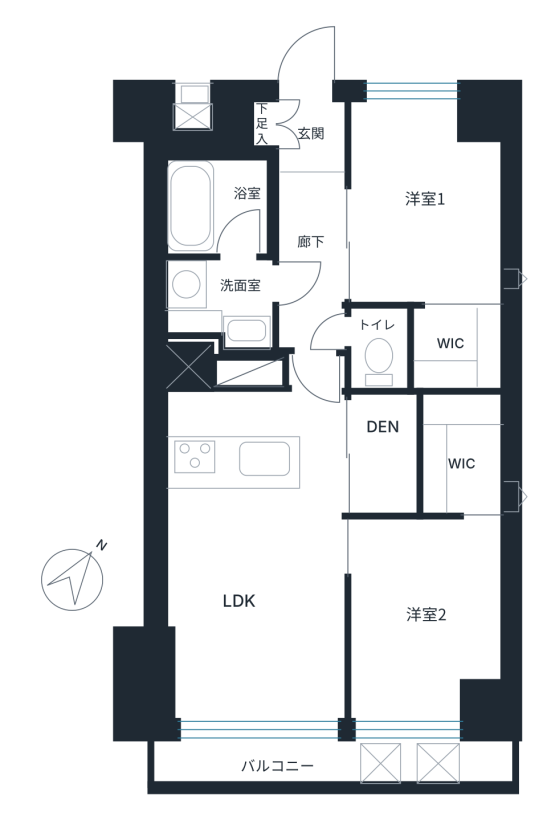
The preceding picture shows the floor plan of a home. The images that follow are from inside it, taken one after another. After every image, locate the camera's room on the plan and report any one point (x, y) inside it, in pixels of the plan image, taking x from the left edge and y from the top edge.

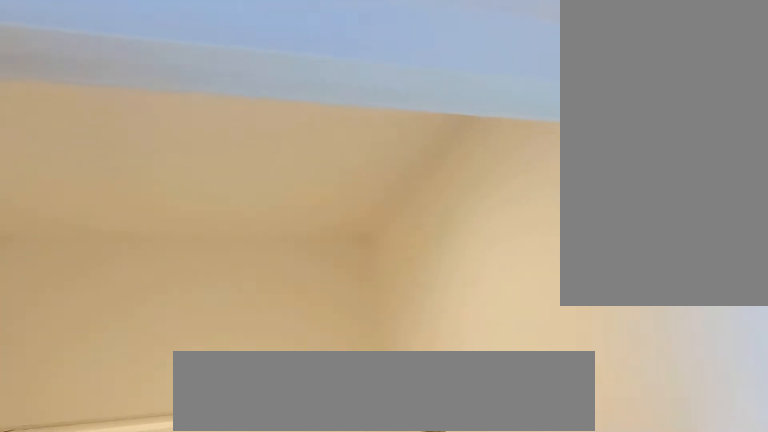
(430, 208)
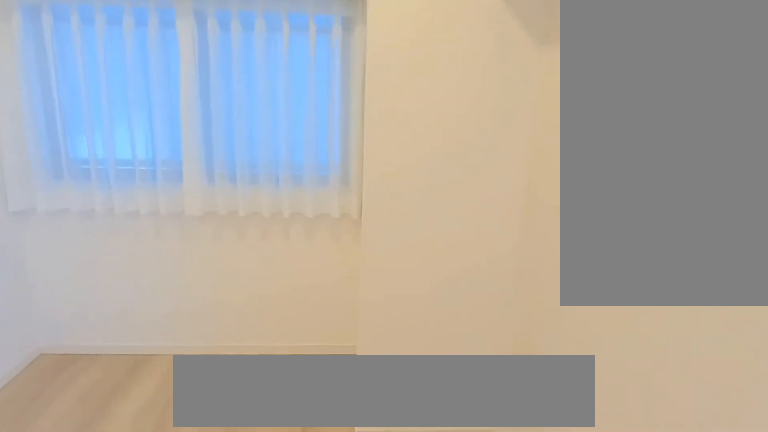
(430, 209)
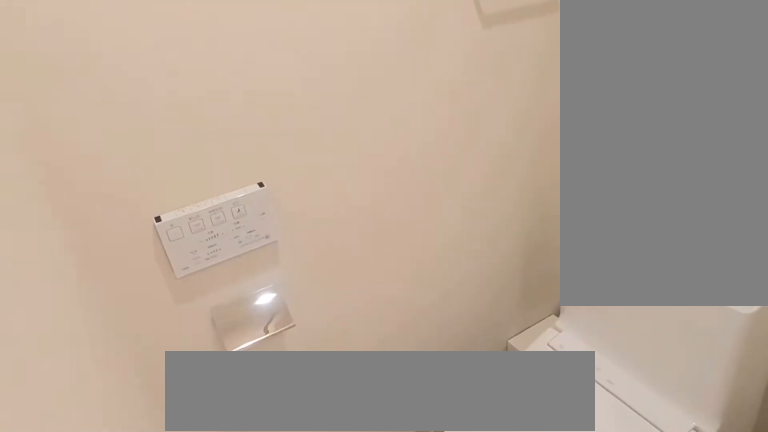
(384, 349)
